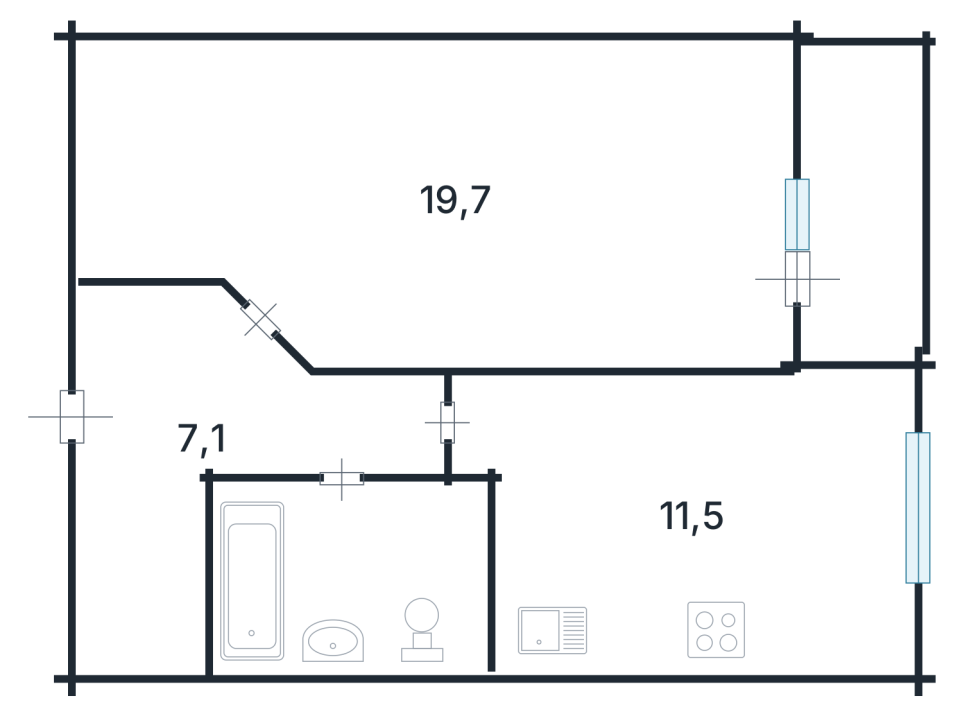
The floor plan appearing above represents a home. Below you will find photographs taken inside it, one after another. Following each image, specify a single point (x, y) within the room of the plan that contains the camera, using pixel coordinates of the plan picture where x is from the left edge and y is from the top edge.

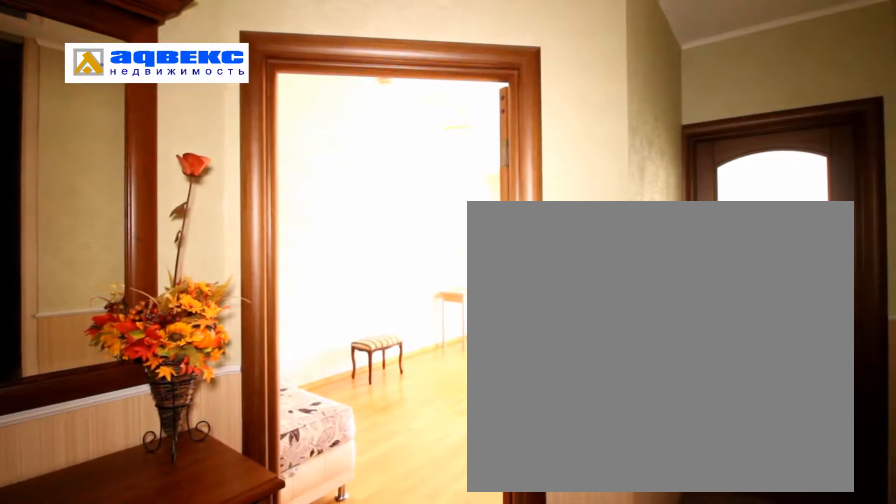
(282, 460)
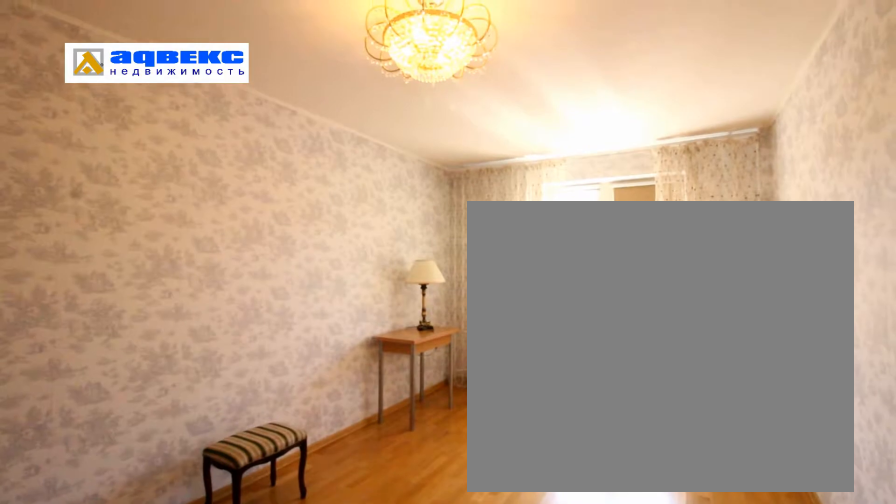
(521, 244)
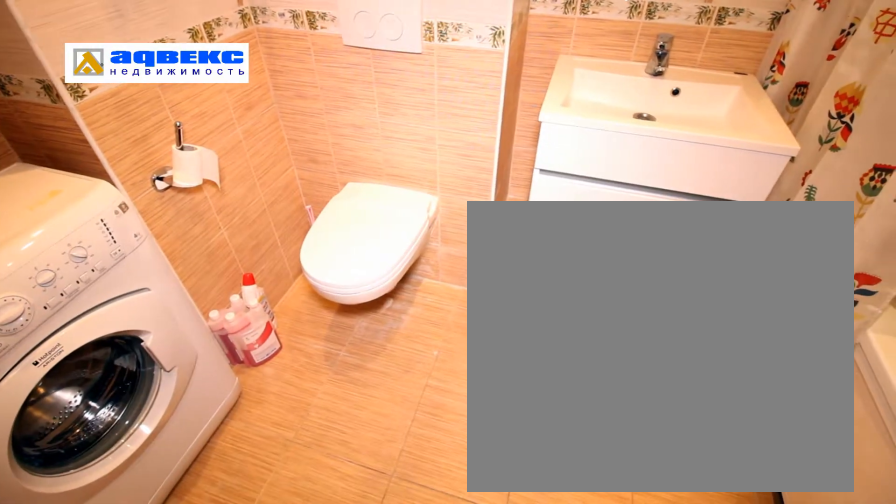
(342, 633)
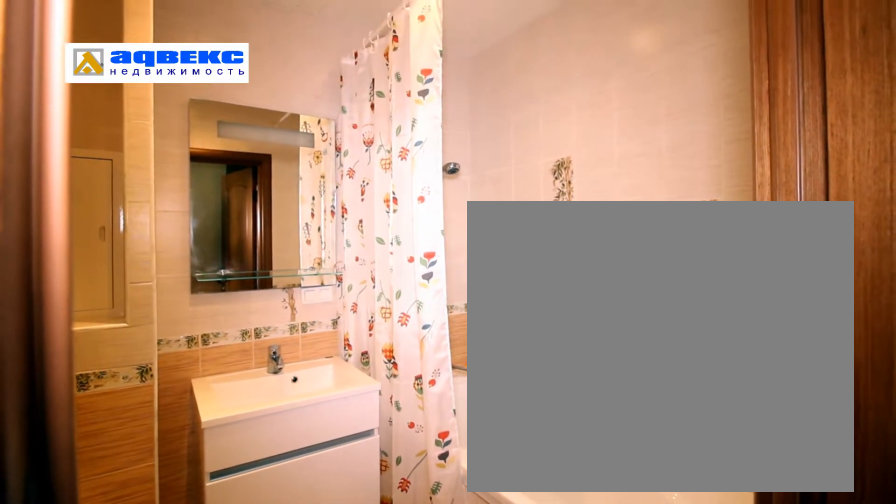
(342, 633)
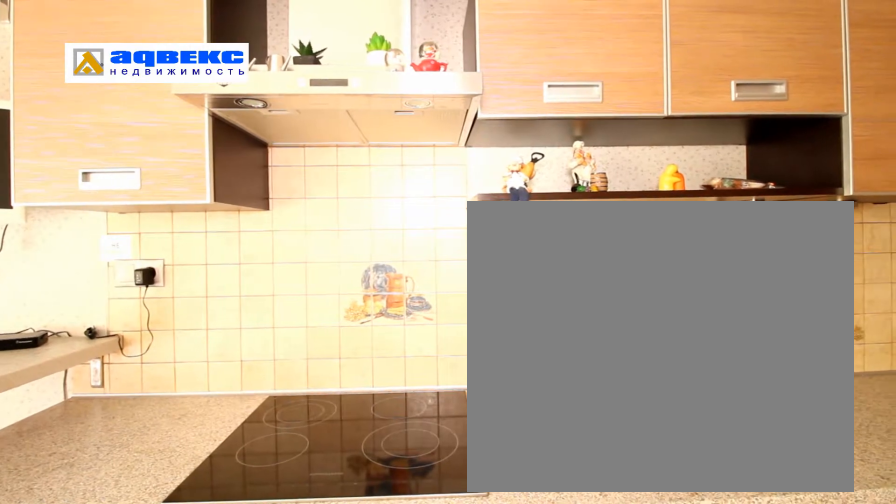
(629, 556)
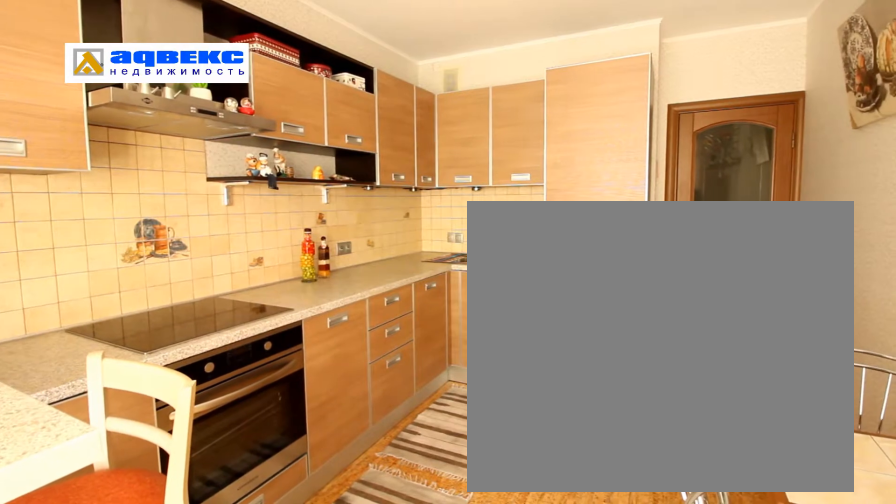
(629, 556)
